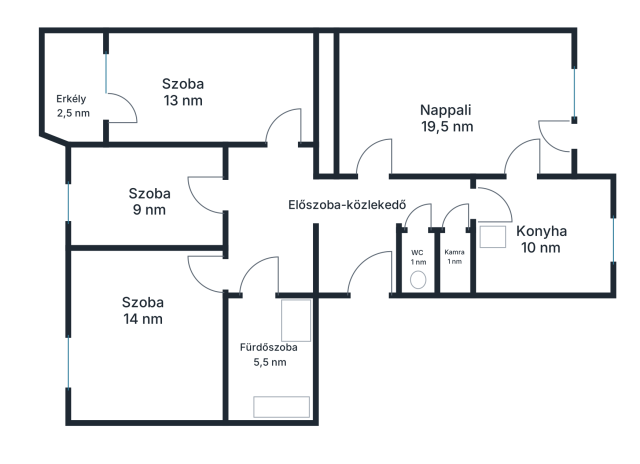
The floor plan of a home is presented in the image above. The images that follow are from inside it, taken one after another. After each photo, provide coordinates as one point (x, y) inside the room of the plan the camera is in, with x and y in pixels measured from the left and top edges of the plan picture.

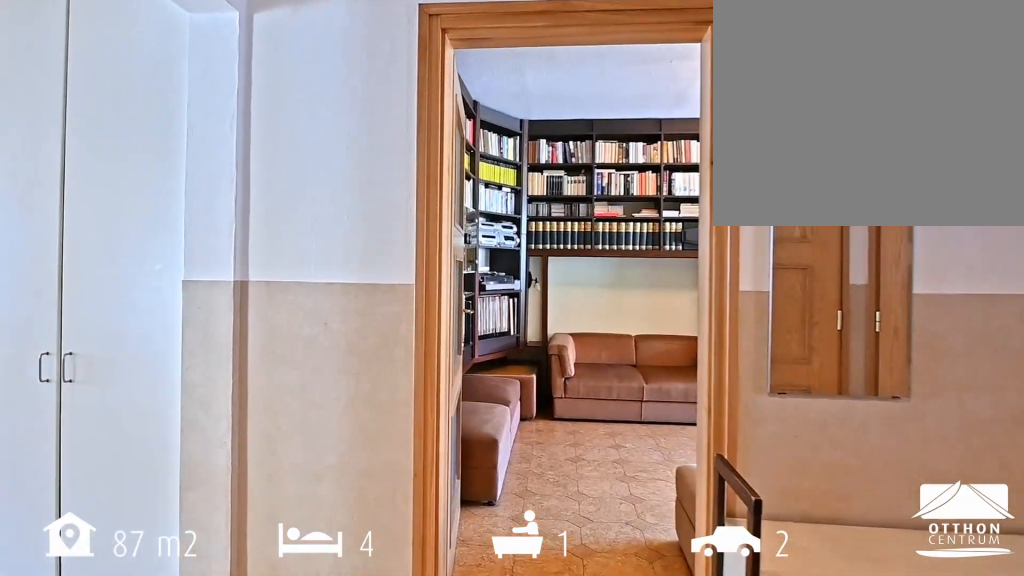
(357, 237)
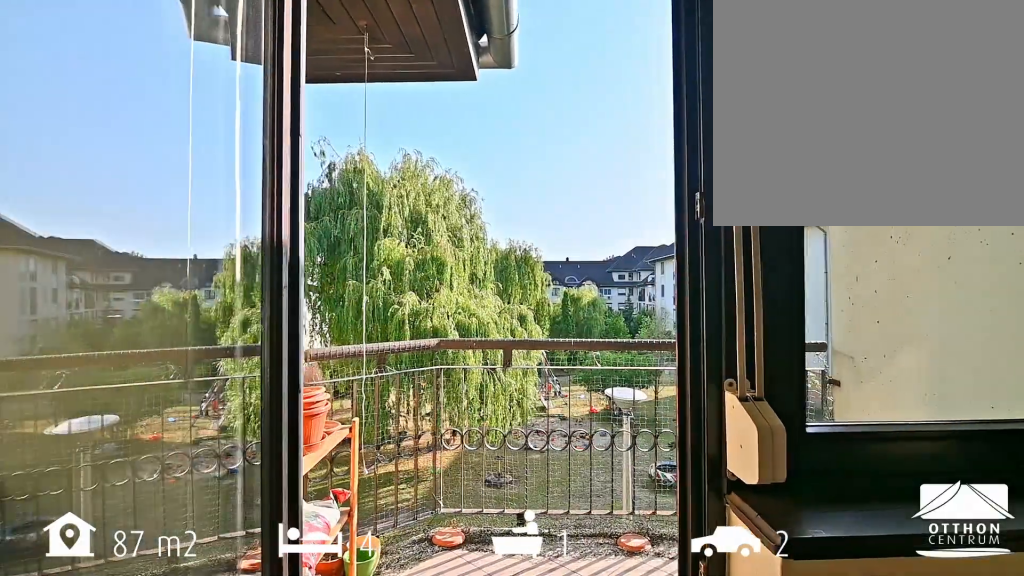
(73, 95)
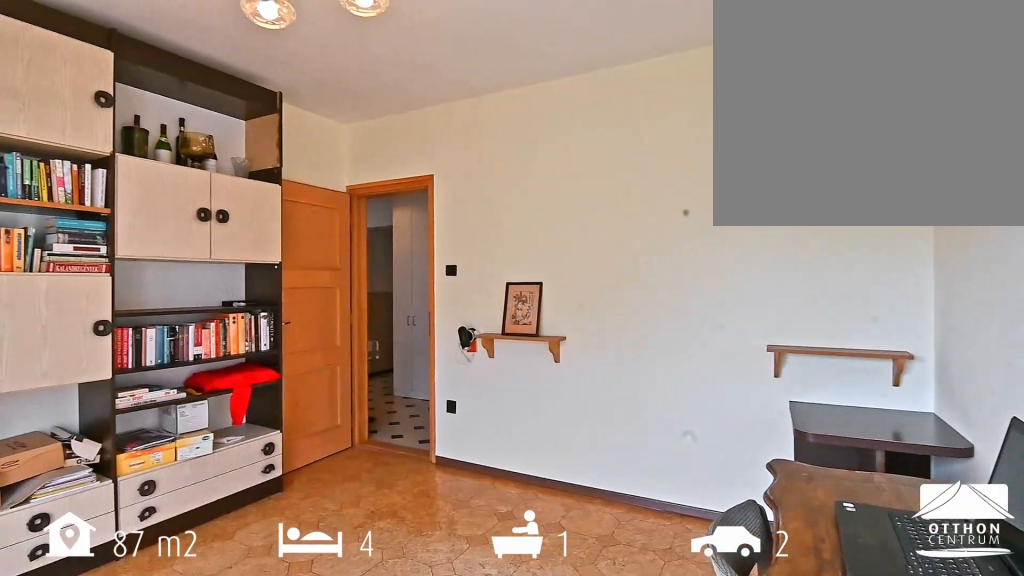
(144, 312)
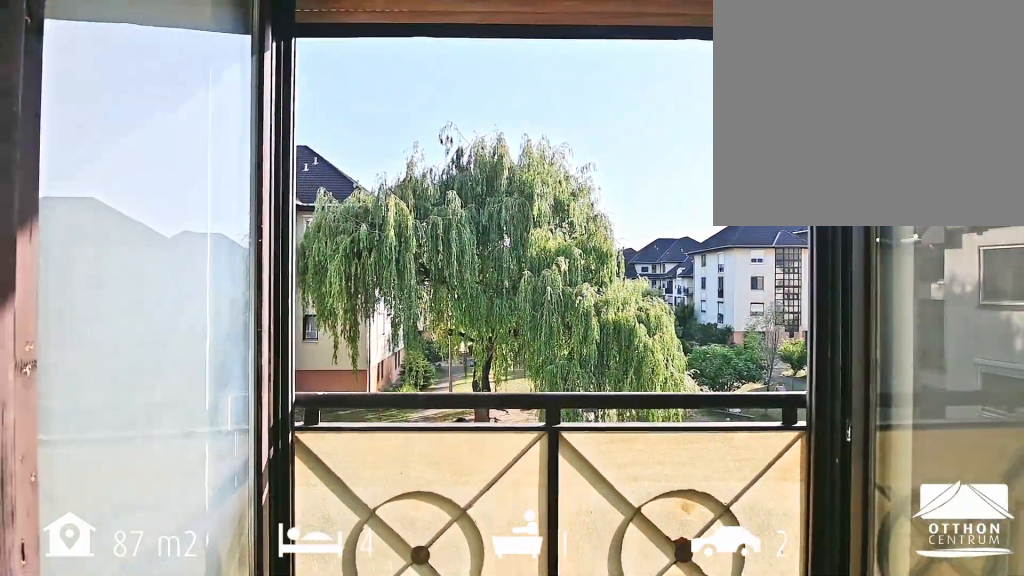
(144, 312)
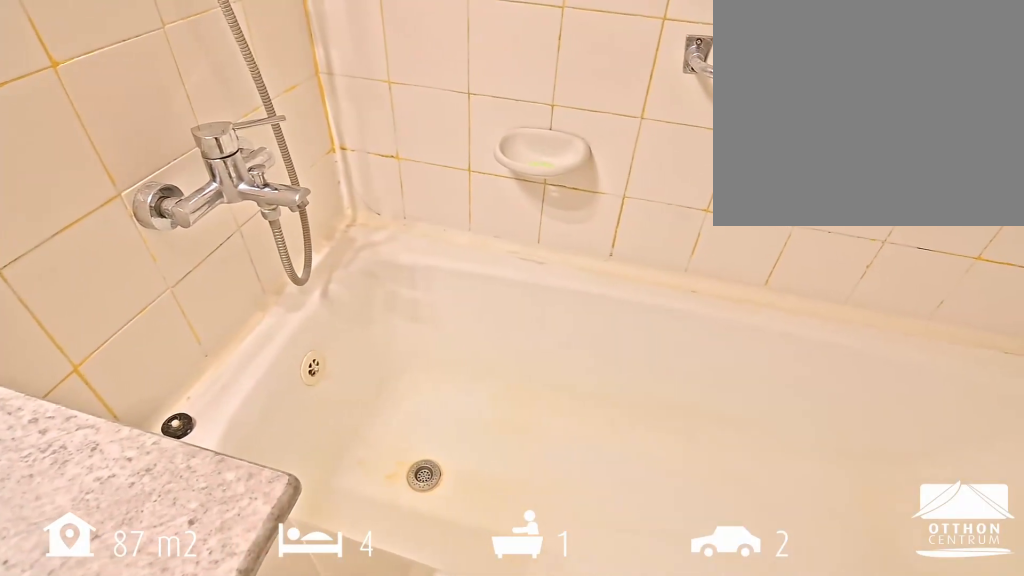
(268, 361)
